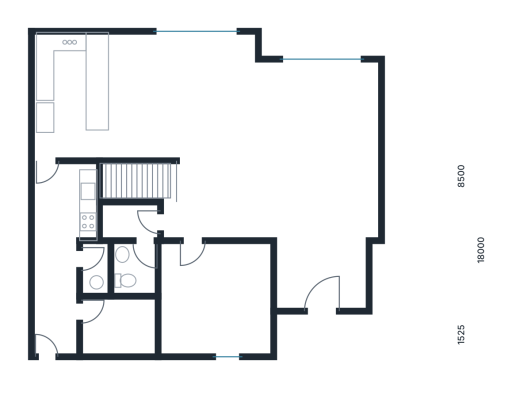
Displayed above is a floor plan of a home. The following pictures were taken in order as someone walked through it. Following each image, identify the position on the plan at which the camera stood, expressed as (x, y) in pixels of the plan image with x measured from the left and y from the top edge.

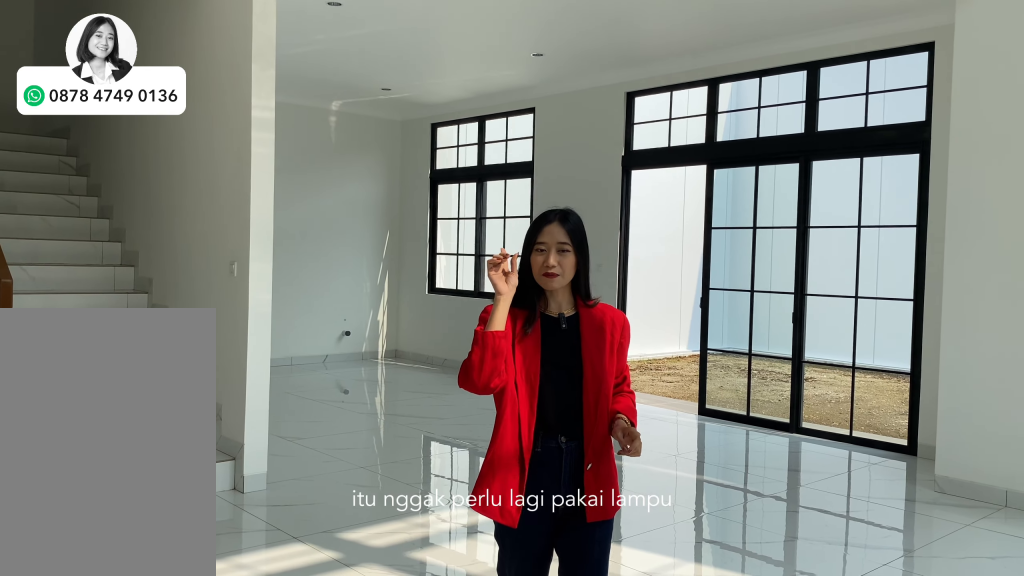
(313, 190)
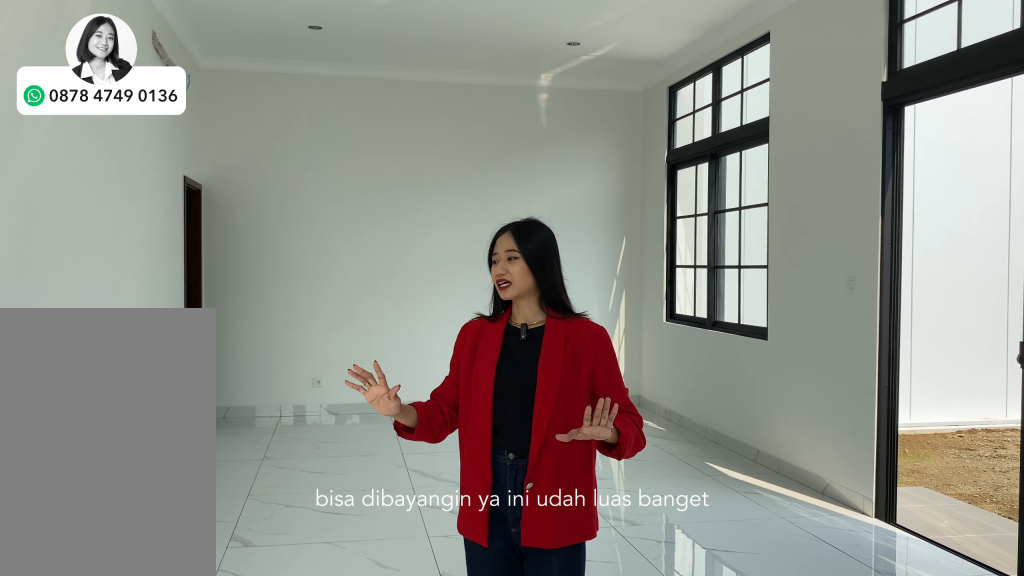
(313, 190)
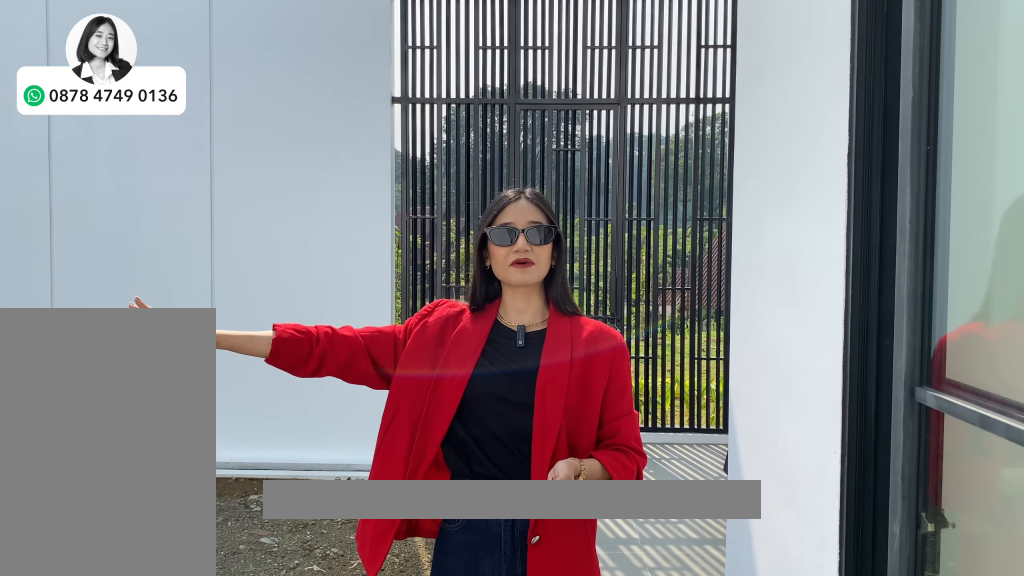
(299, 41)
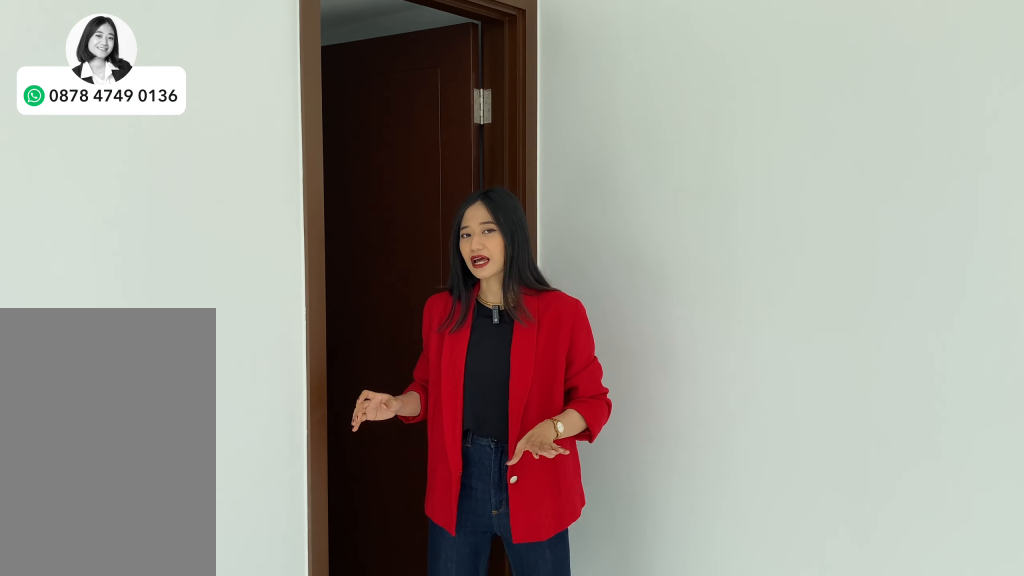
(89, 95)
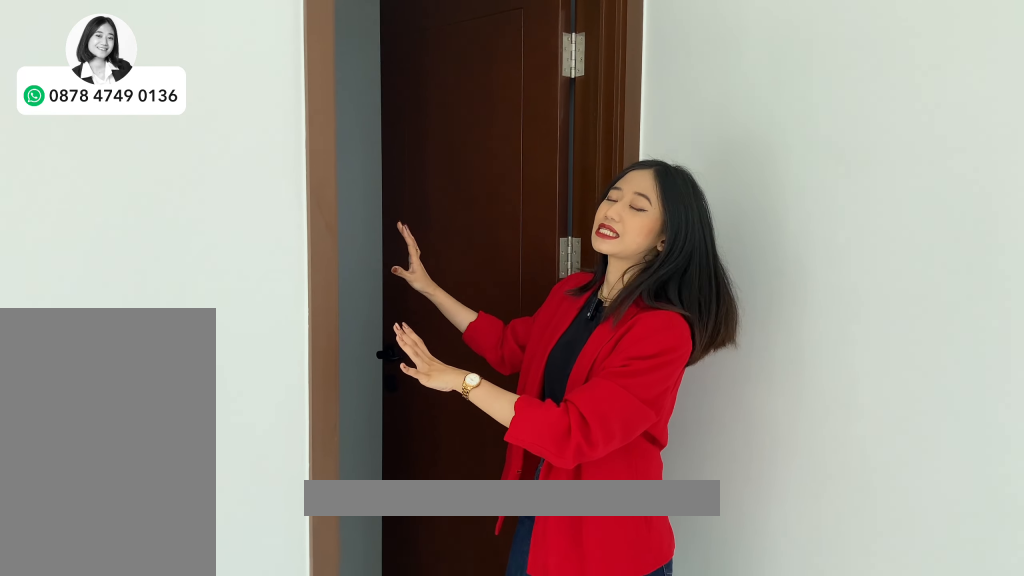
(89, 94)
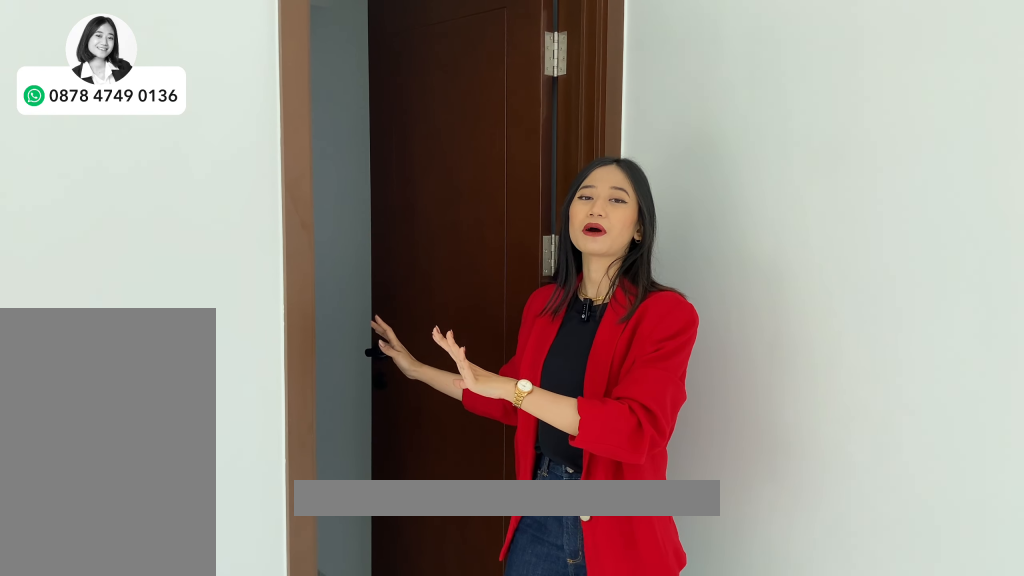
(89, 95)
